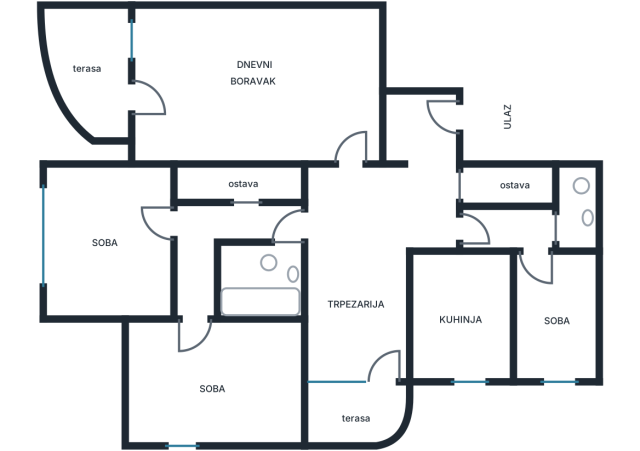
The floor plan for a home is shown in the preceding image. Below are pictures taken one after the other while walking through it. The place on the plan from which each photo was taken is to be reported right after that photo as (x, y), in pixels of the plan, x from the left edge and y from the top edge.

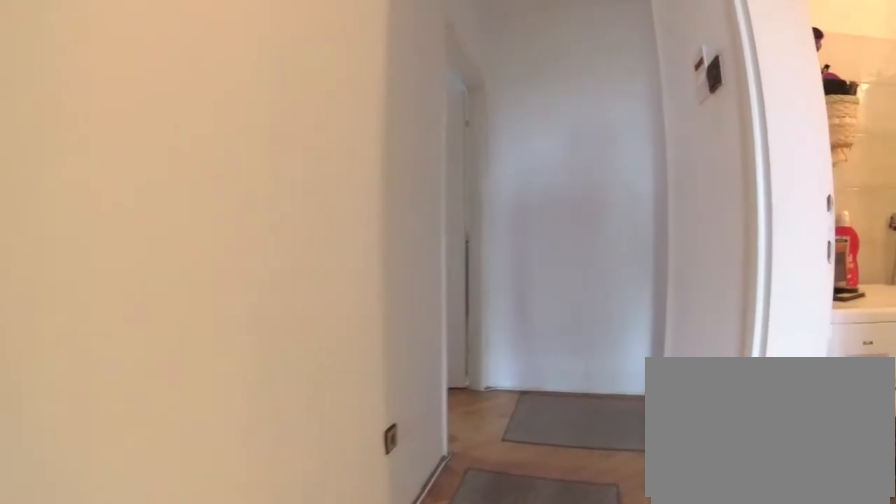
(196, 316)
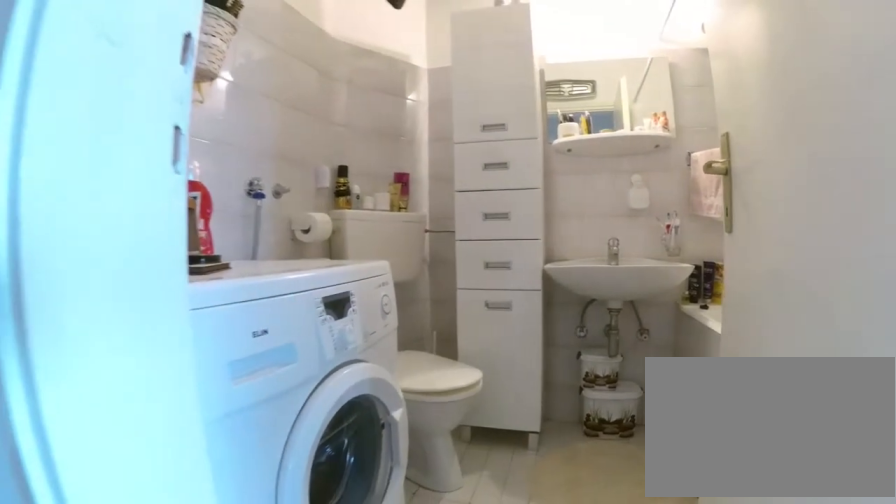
(195, 292)
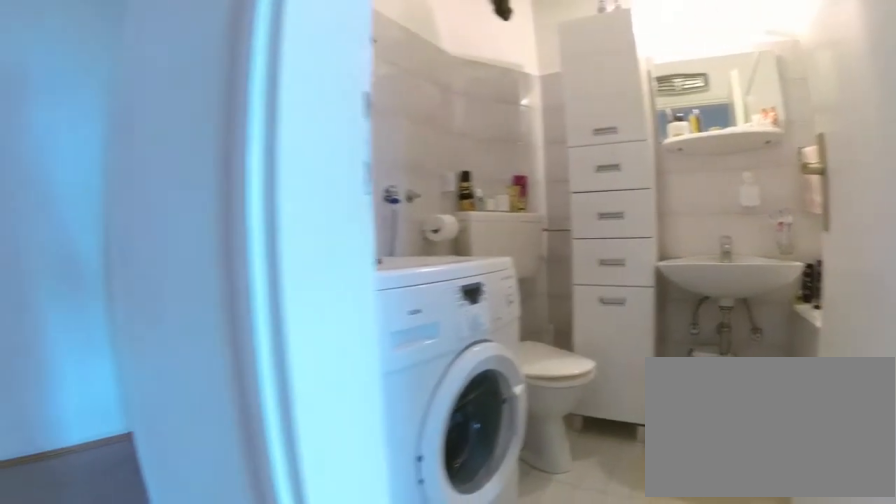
(194, 297)
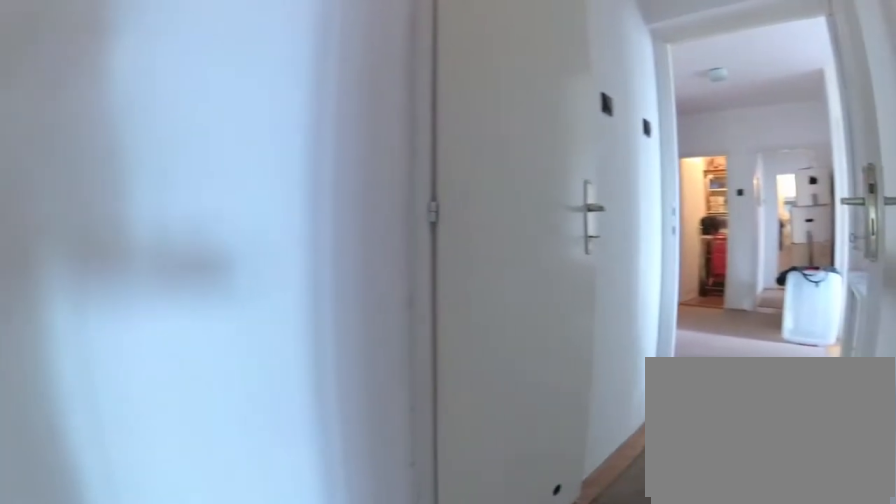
(185, 244)
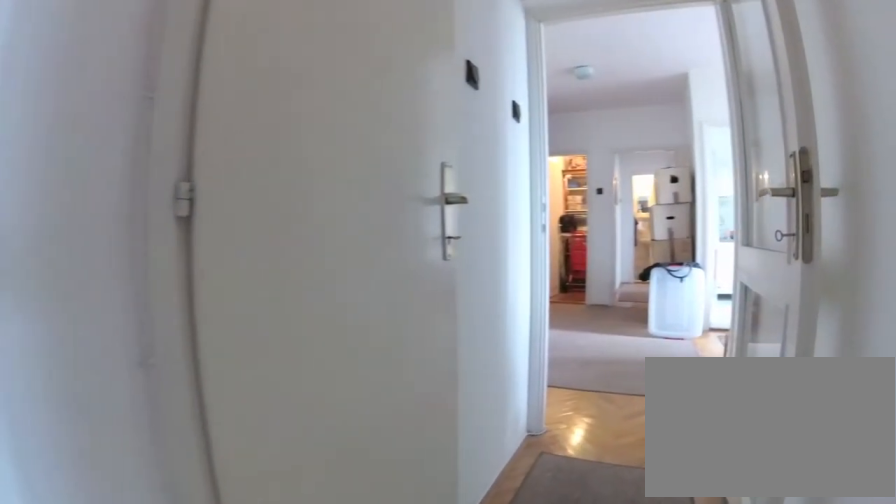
(189, 230)
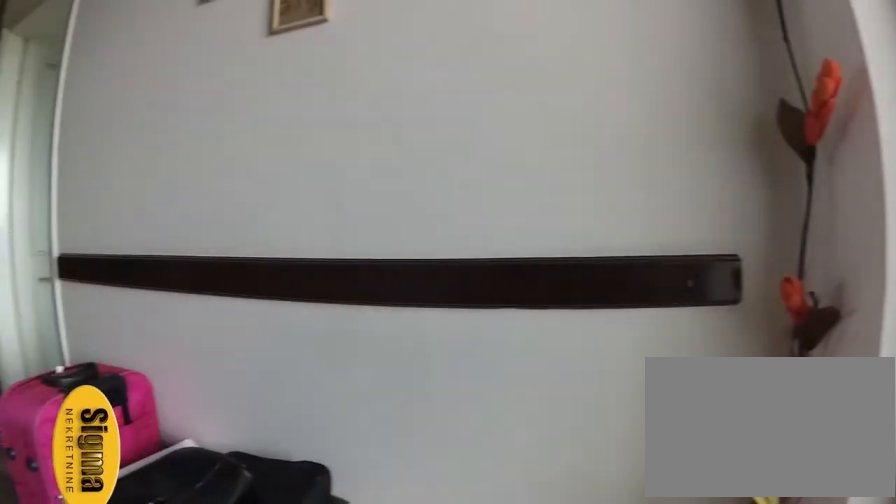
(354, 348)
